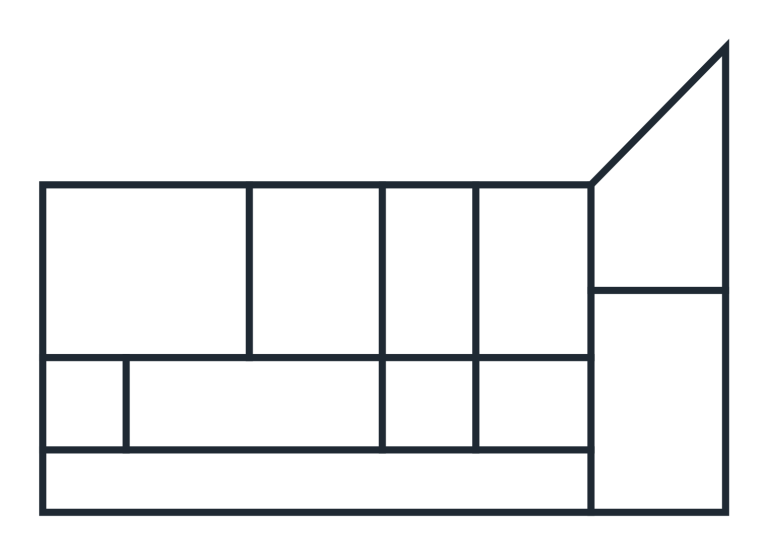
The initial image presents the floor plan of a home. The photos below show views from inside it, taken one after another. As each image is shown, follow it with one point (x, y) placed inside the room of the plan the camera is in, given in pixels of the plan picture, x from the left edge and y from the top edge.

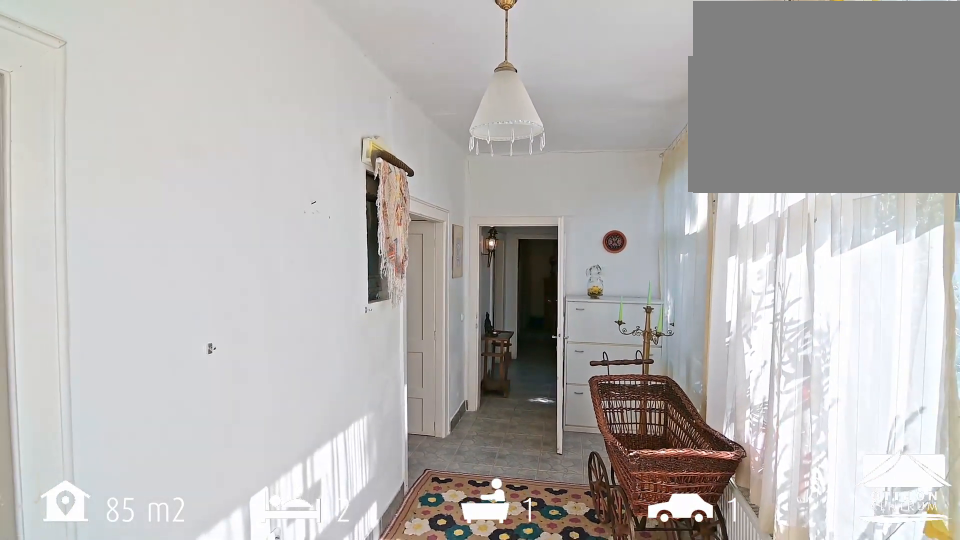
(260, 410)
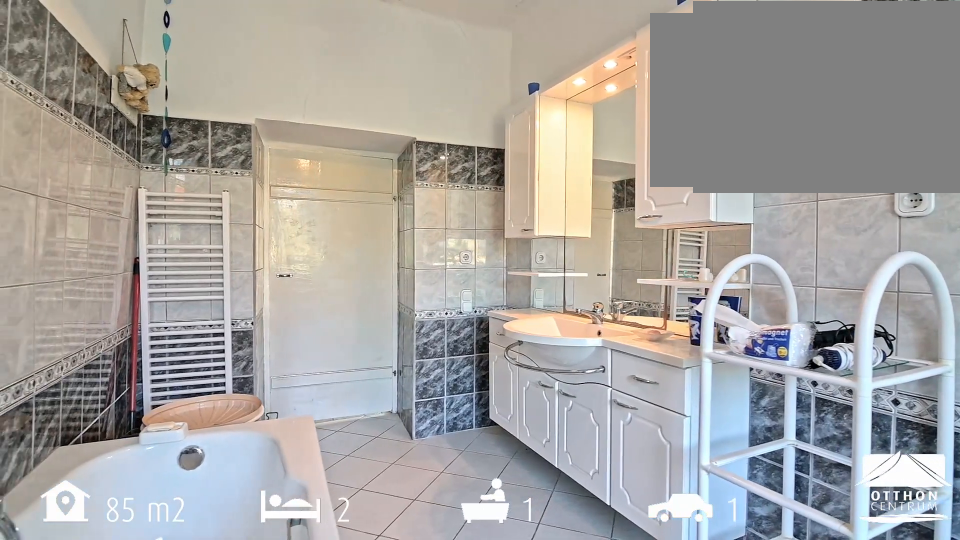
(430, 291)
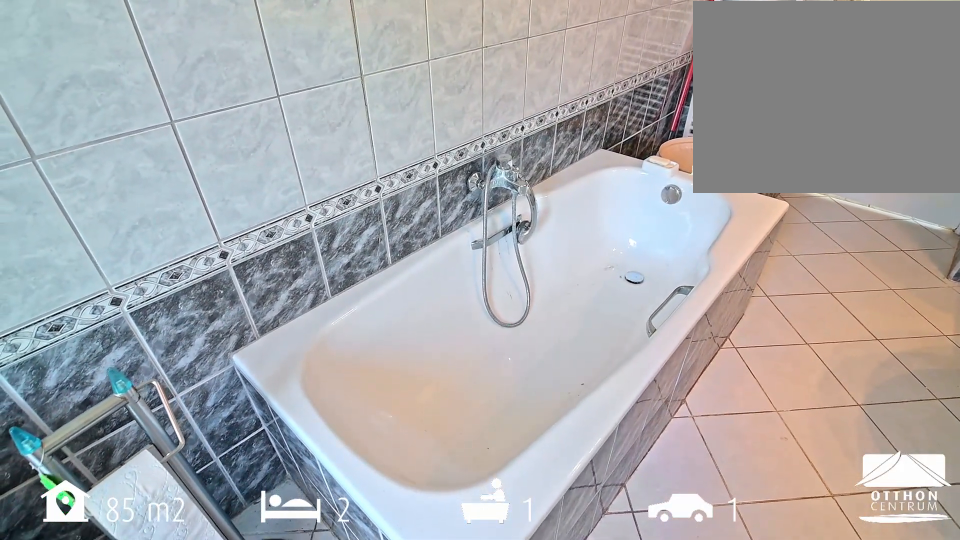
(430, 291)
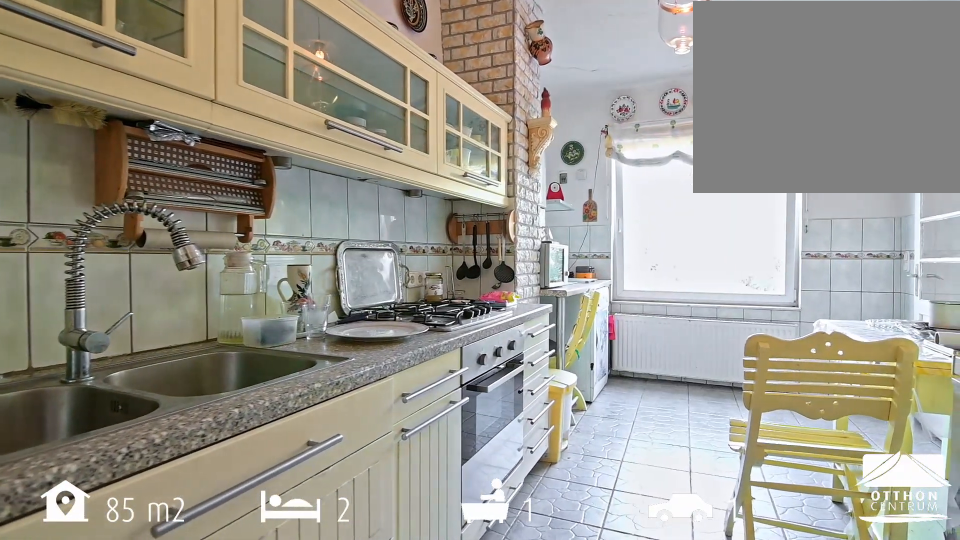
(537, 287)
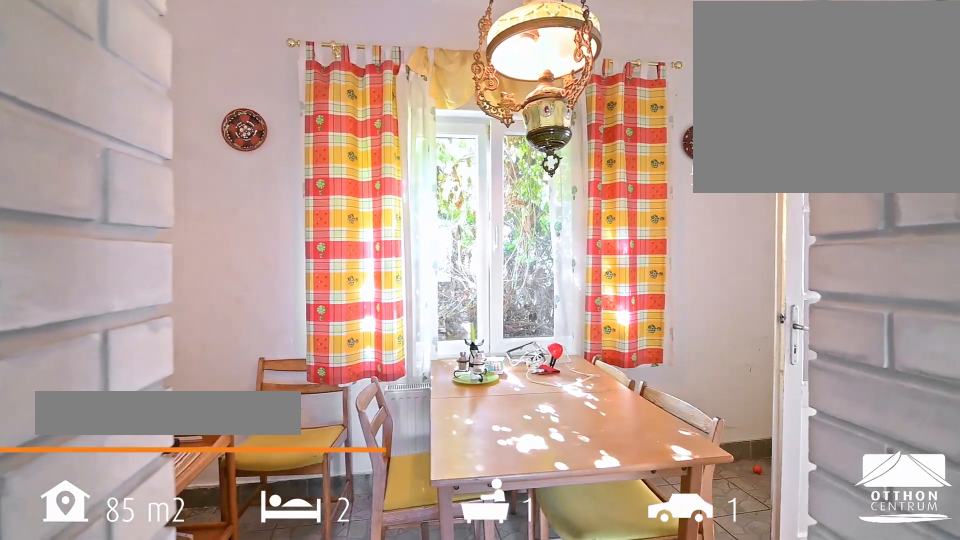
(537, 406)
